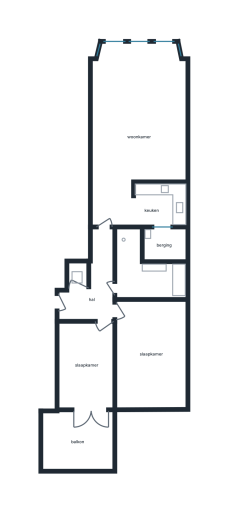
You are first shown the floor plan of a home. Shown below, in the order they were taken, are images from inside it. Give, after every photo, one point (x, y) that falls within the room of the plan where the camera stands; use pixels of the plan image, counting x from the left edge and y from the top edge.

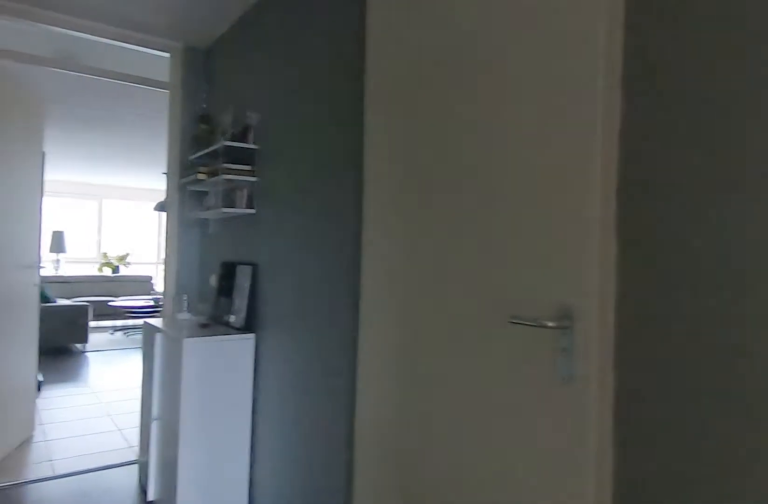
(95, 284)
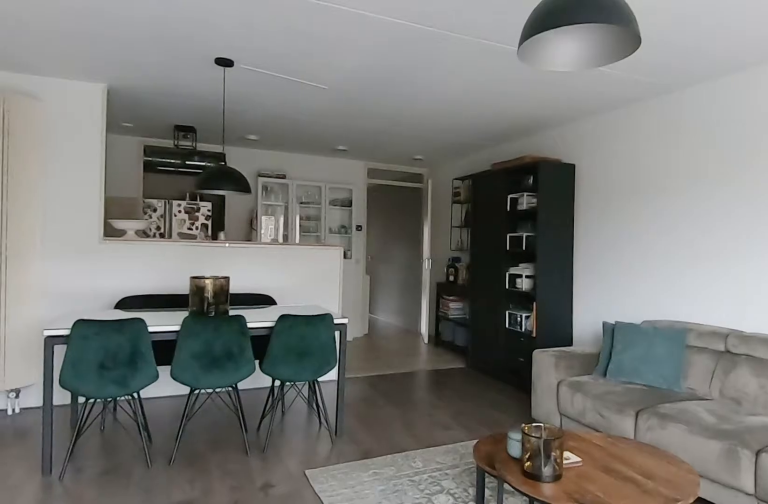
(134, 125)
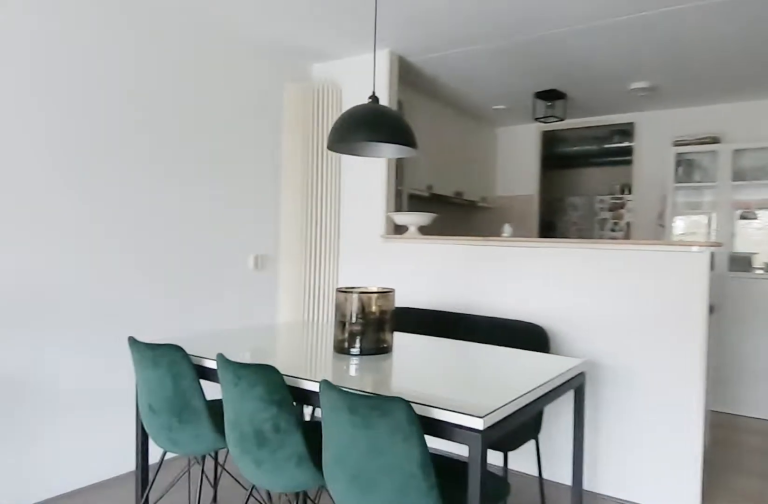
(134, 125)
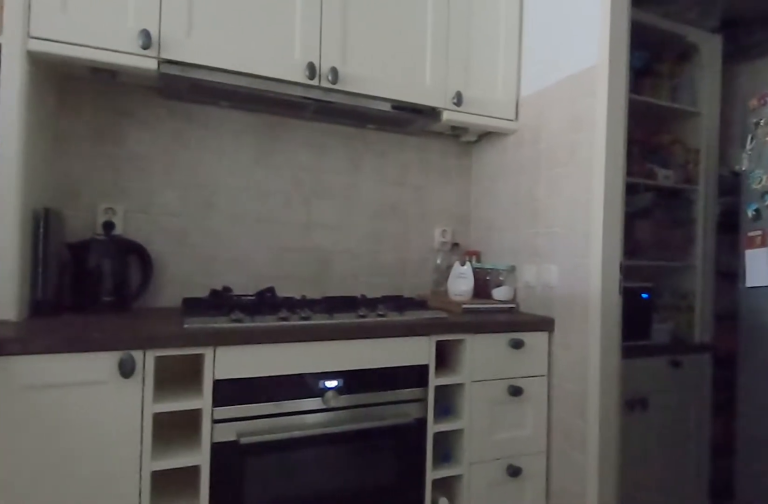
(158, 205)
